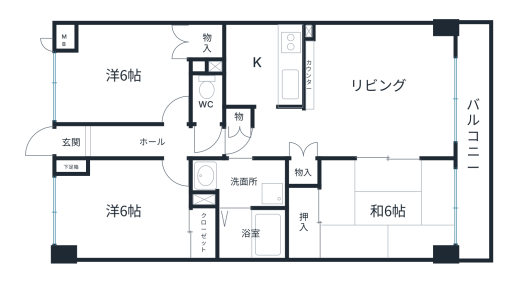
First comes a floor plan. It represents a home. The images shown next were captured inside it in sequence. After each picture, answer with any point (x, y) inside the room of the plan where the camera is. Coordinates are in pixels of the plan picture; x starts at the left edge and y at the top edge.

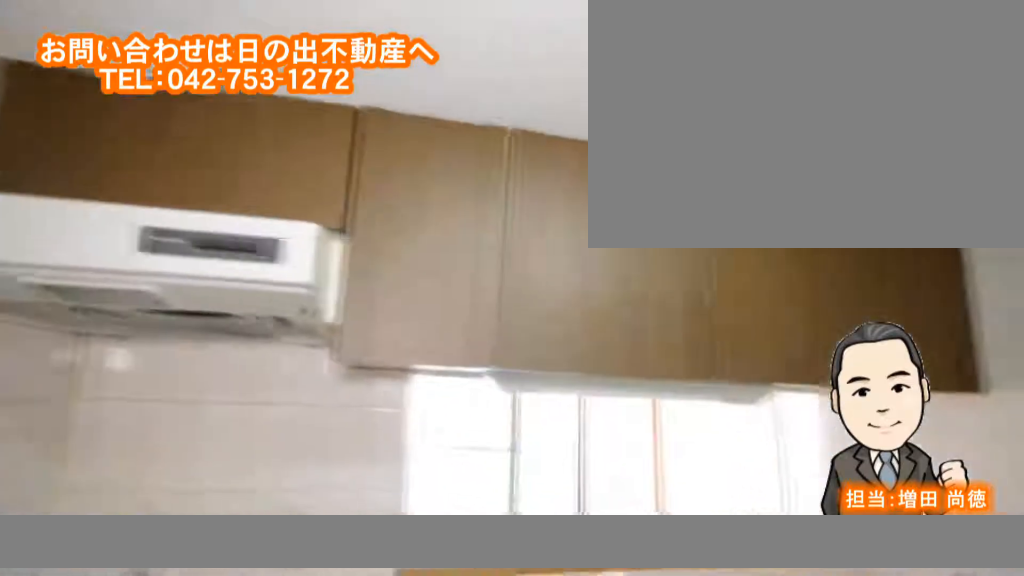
(254, 66)
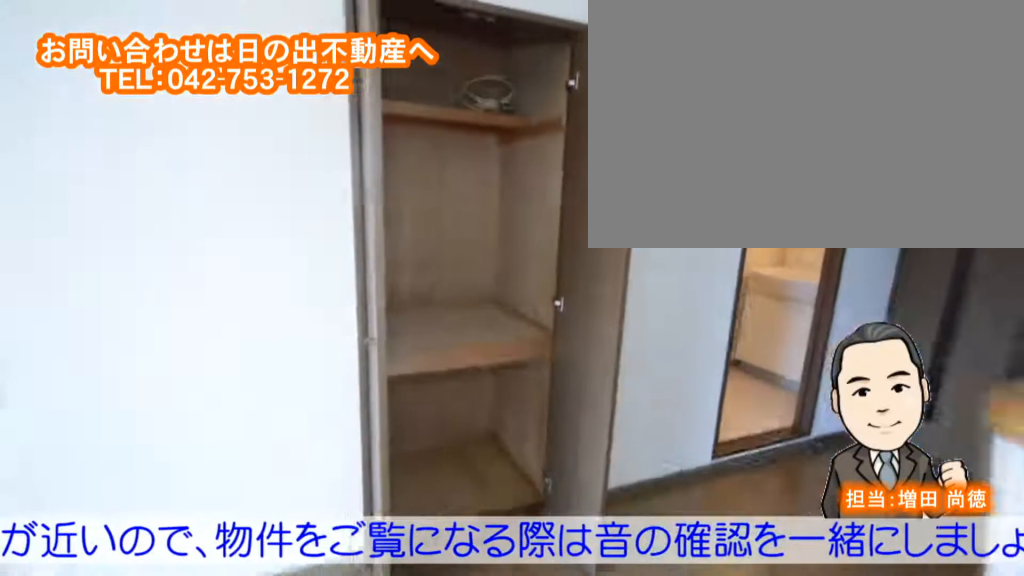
(374, 109)
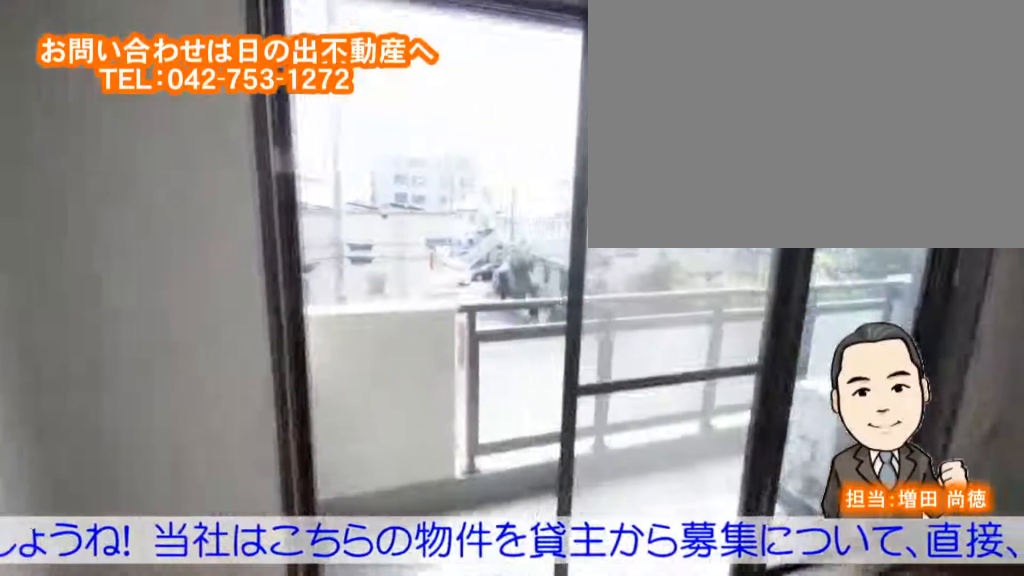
(375, 108)
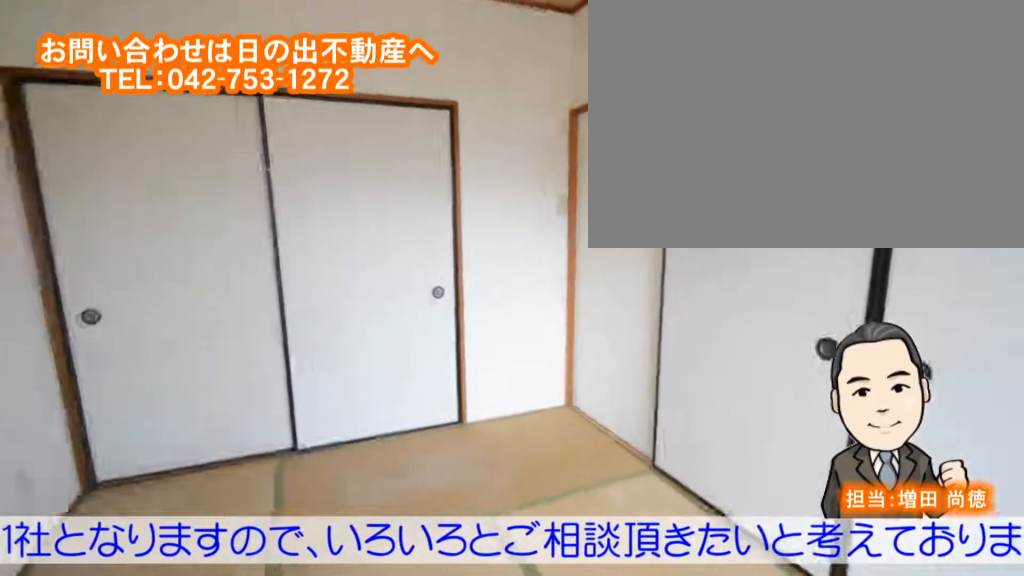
(353, 203)
